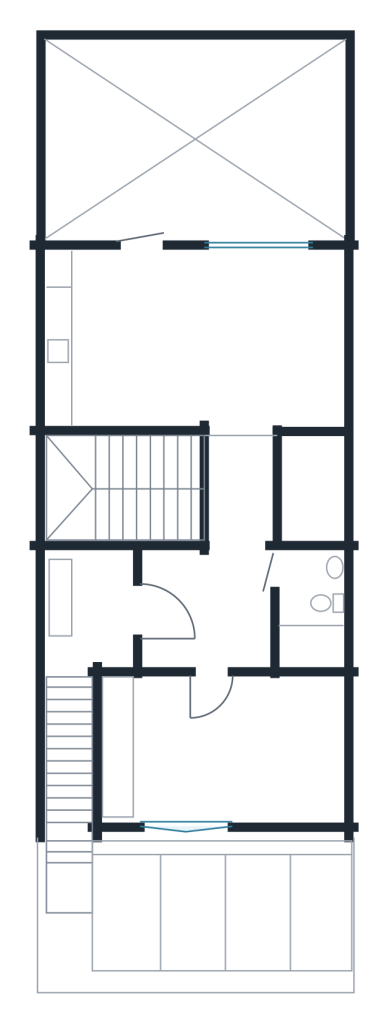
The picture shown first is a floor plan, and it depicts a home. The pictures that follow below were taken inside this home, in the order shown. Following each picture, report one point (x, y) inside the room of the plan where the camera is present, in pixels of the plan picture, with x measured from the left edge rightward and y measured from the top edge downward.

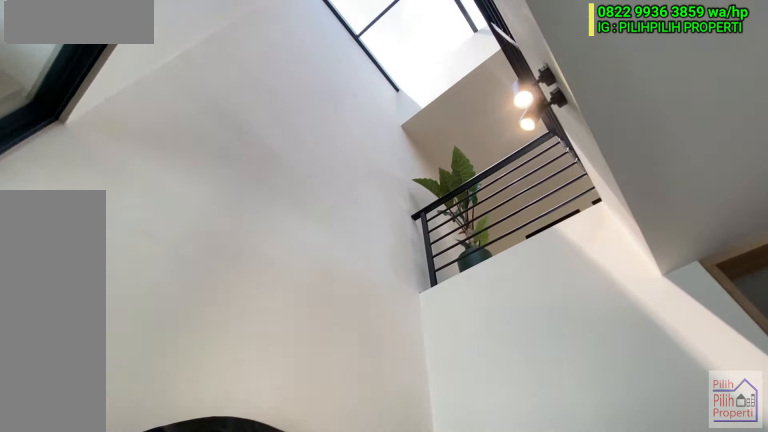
(301, 493)
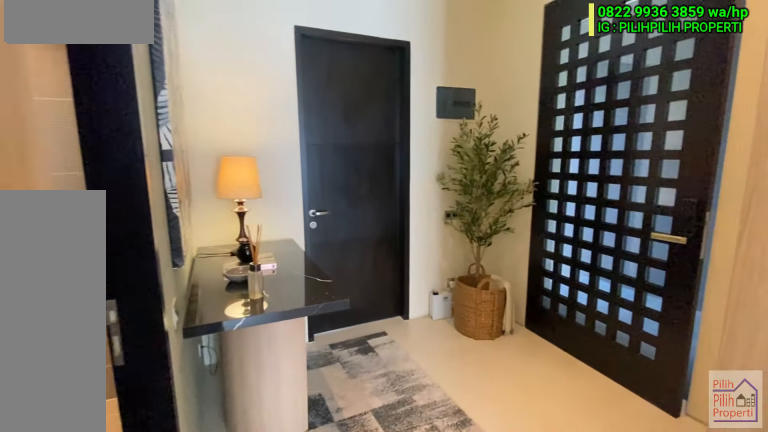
(201, 607)
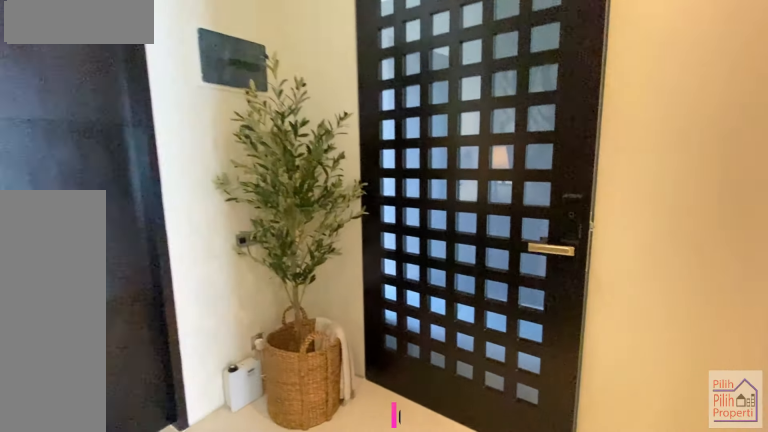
(201, 607)
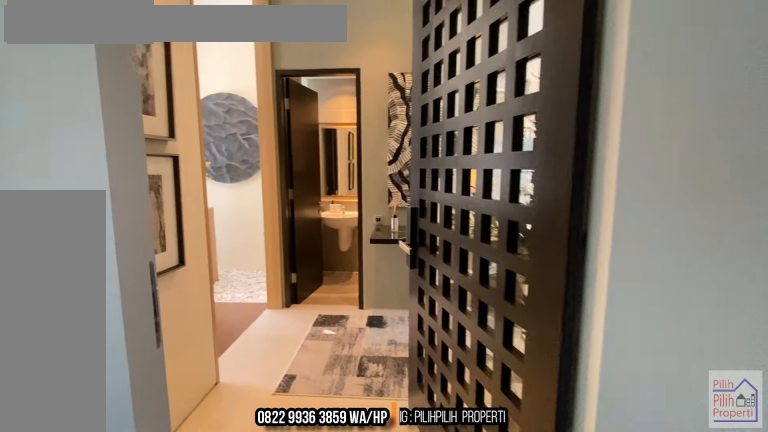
(87, 670)
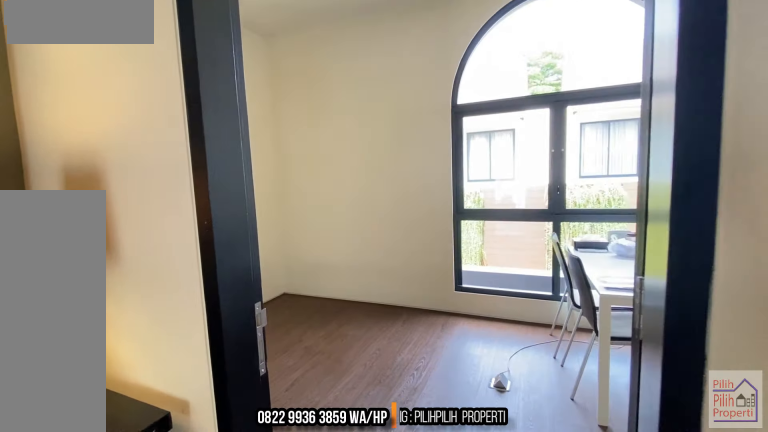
(216, 754)
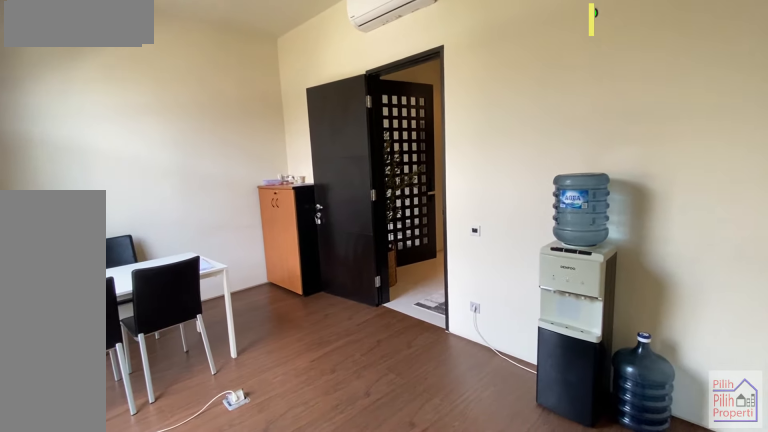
(216, 754)
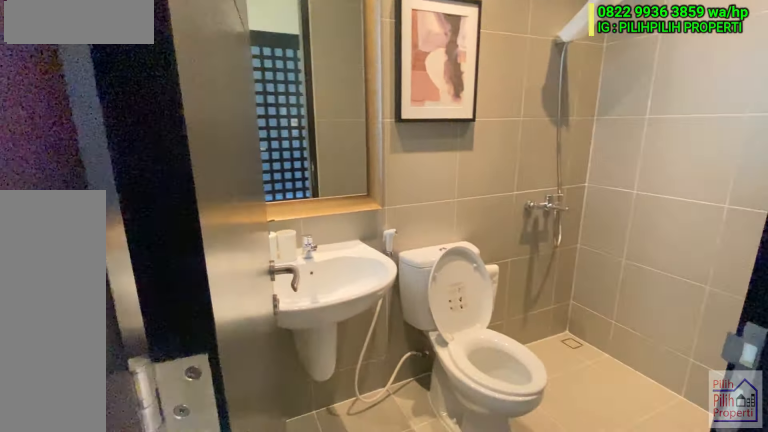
(308, 608)
